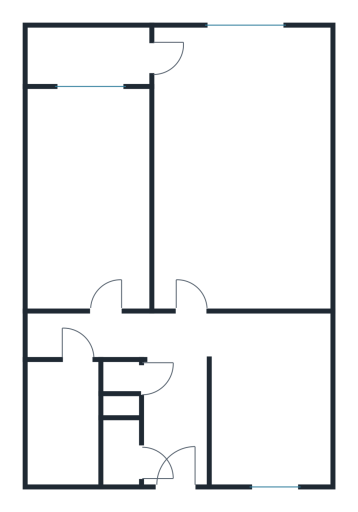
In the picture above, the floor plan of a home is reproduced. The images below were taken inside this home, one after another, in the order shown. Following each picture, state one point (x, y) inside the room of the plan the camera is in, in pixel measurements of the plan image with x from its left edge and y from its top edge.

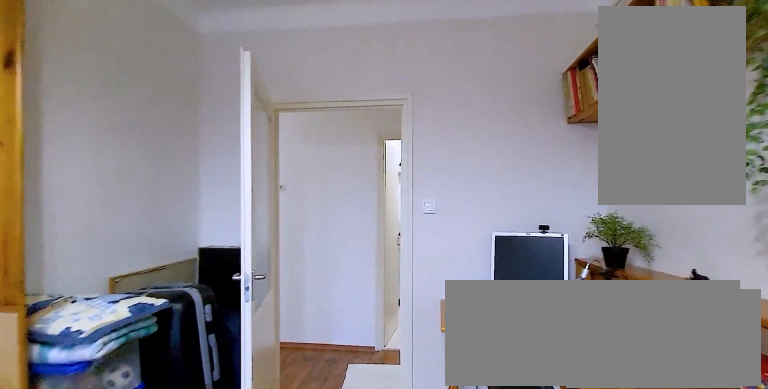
(90, 208)
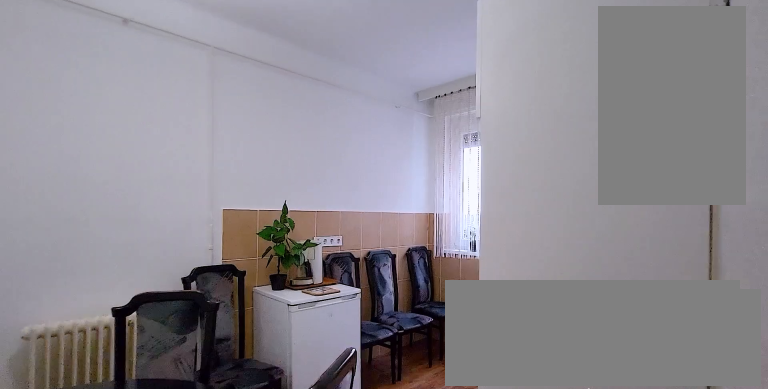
(277, 406)
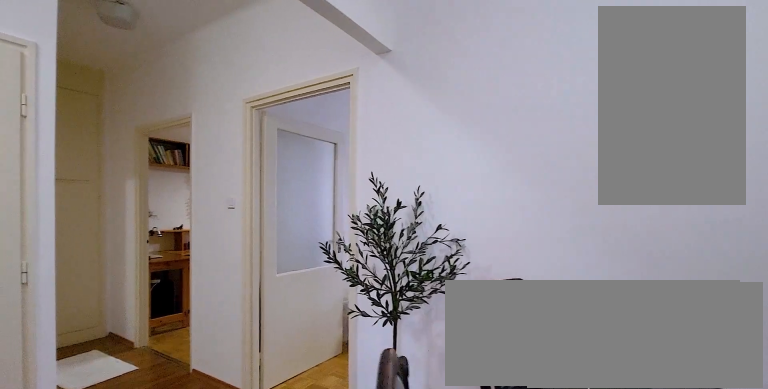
(277, 406)
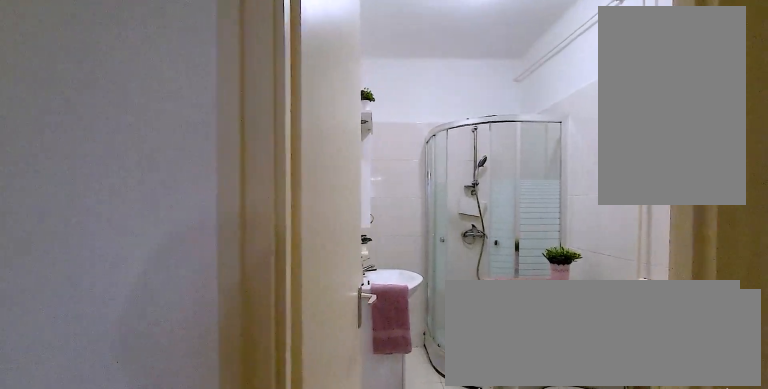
(63, 424)
